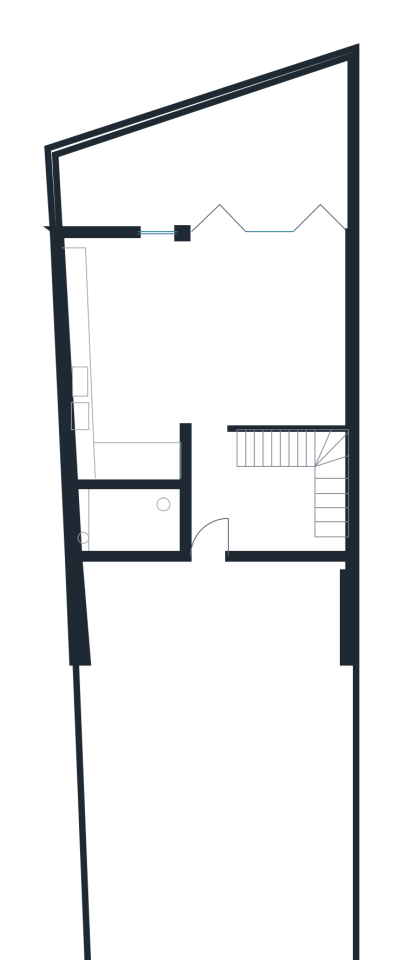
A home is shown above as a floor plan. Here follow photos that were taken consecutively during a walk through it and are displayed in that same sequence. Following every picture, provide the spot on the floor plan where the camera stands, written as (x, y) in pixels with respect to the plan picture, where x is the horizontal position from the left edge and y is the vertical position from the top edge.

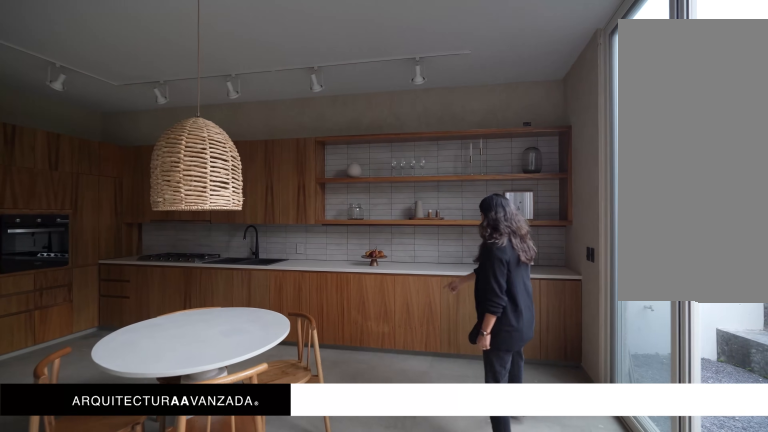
(209, 260)
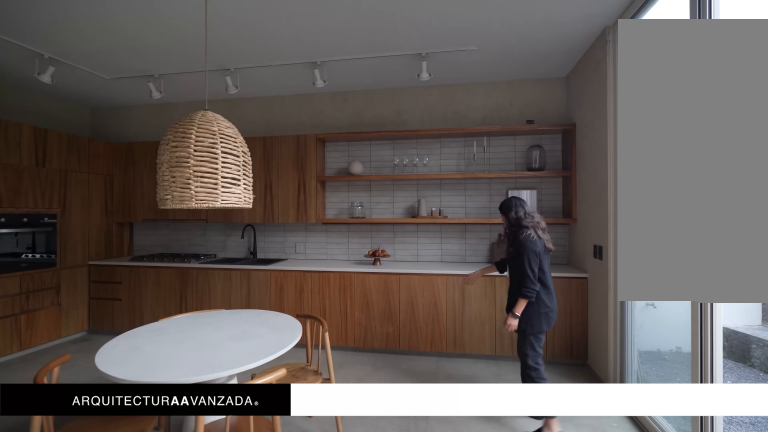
(208, 264)
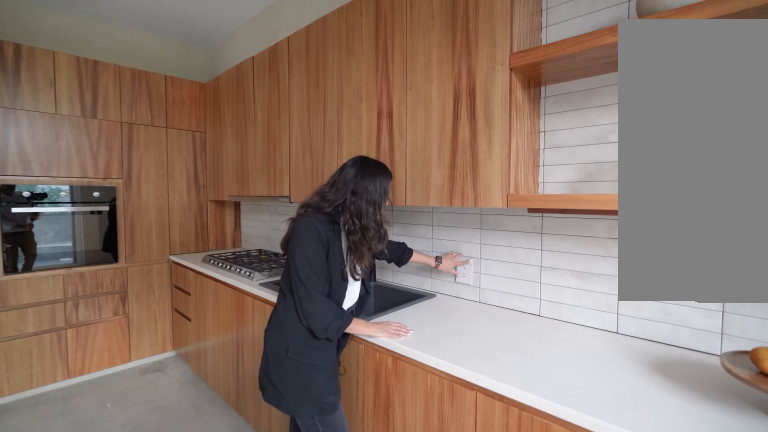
(116, 298)
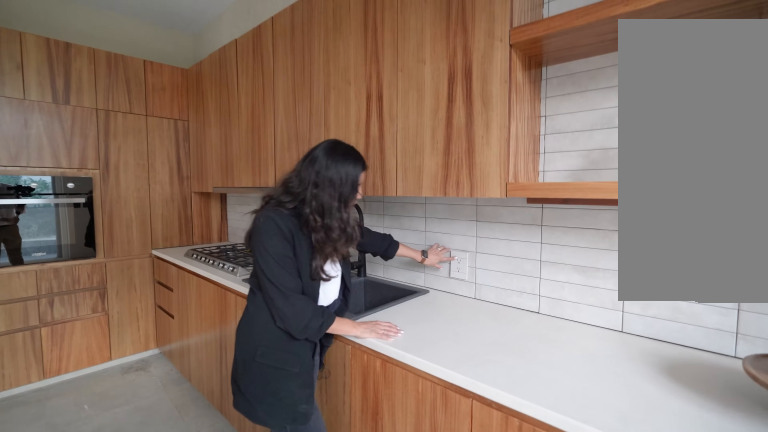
(116, 298)
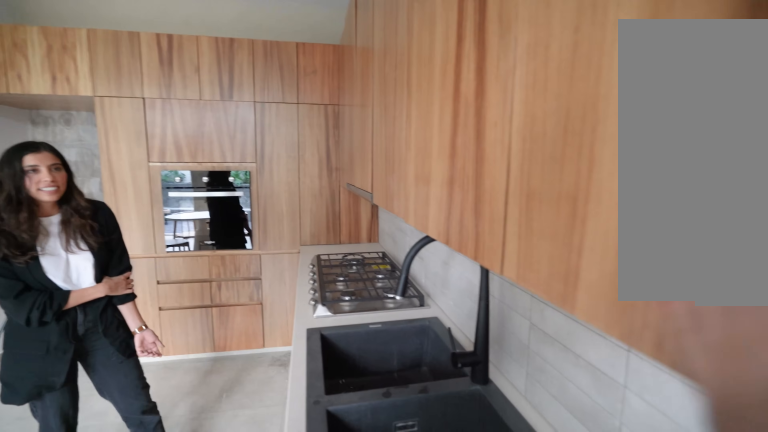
(109, 347)
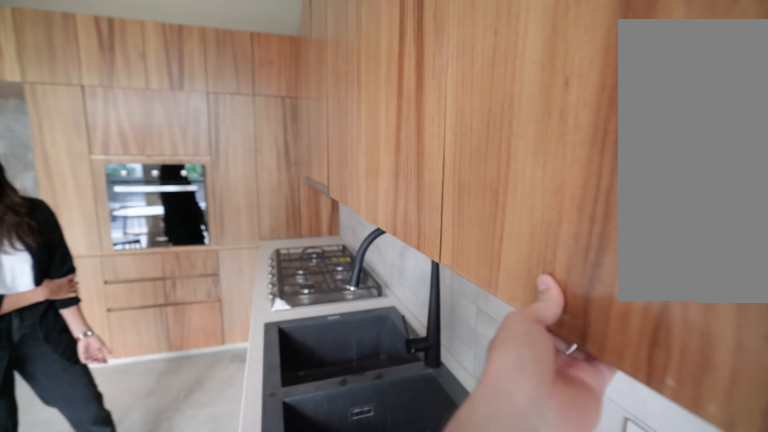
(109, 347)
